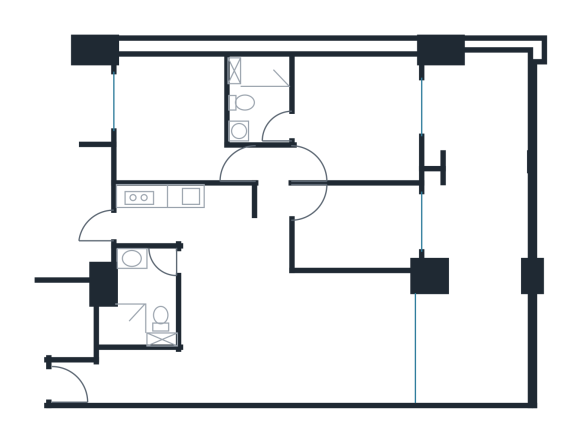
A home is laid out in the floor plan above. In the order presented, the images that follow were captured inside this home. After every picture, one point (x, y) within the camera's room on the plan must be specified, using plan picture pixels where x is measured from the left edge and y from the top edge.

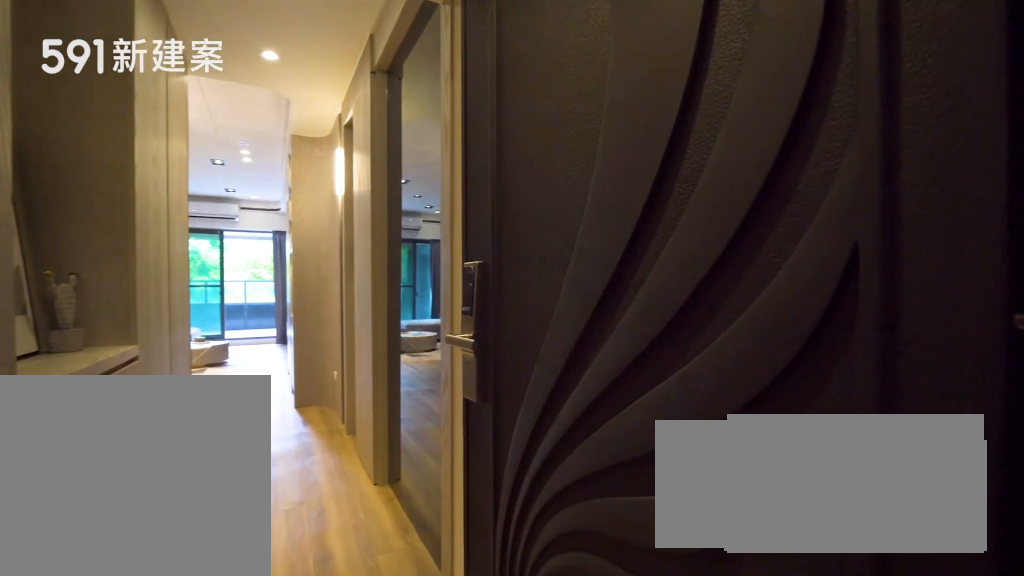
(124, 379)
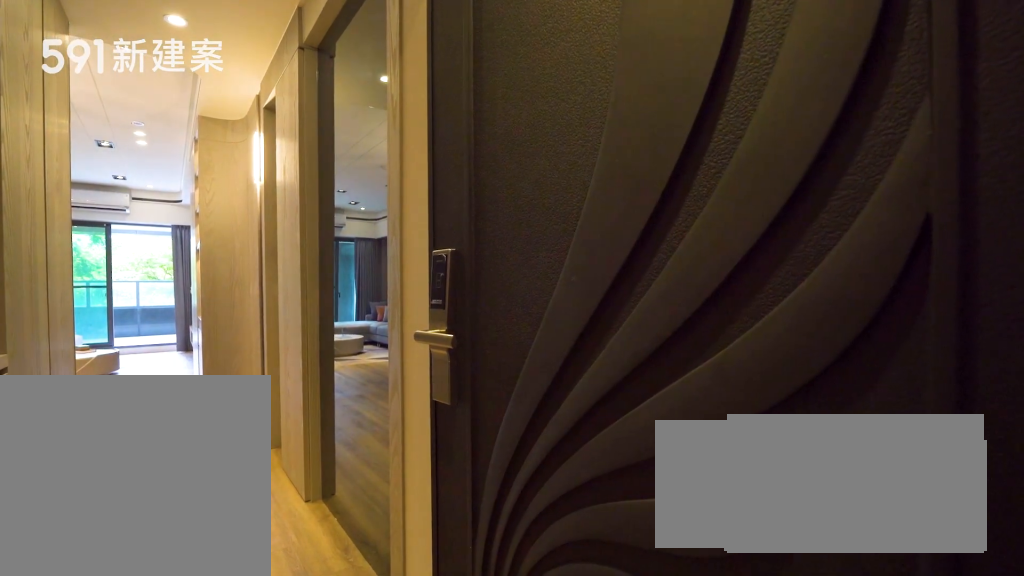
(124, 379)
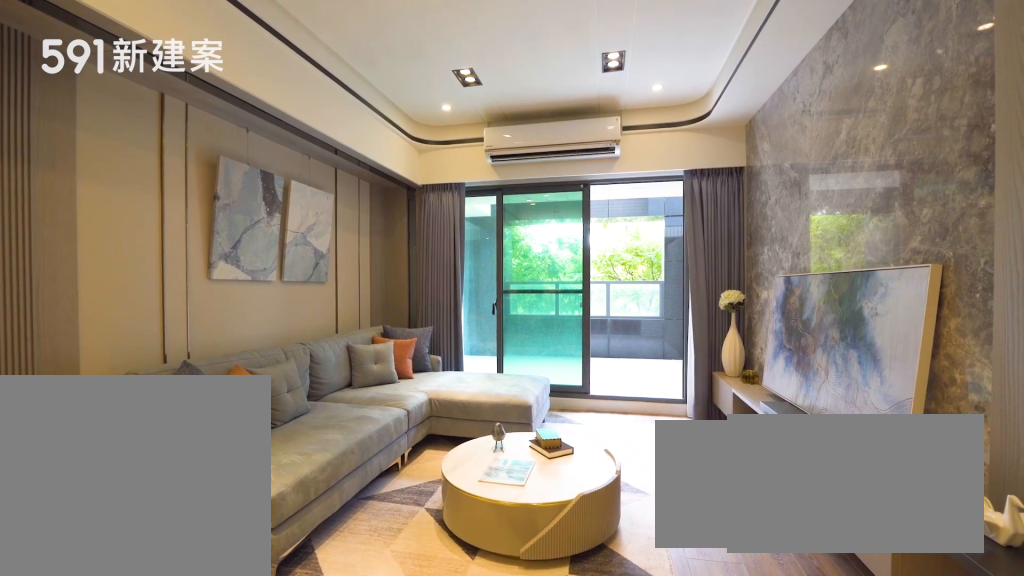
(339, 336)
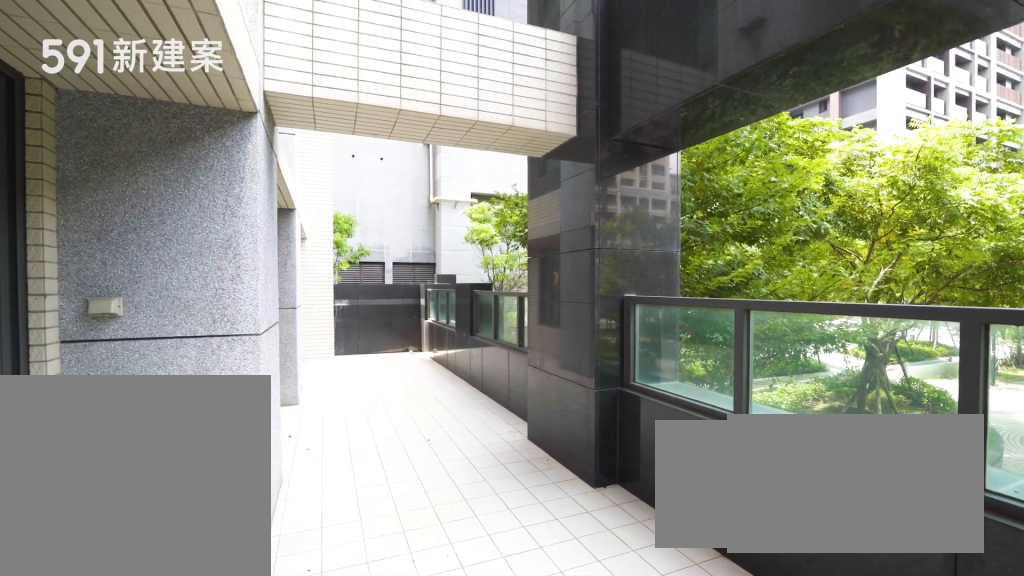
(475, 227)
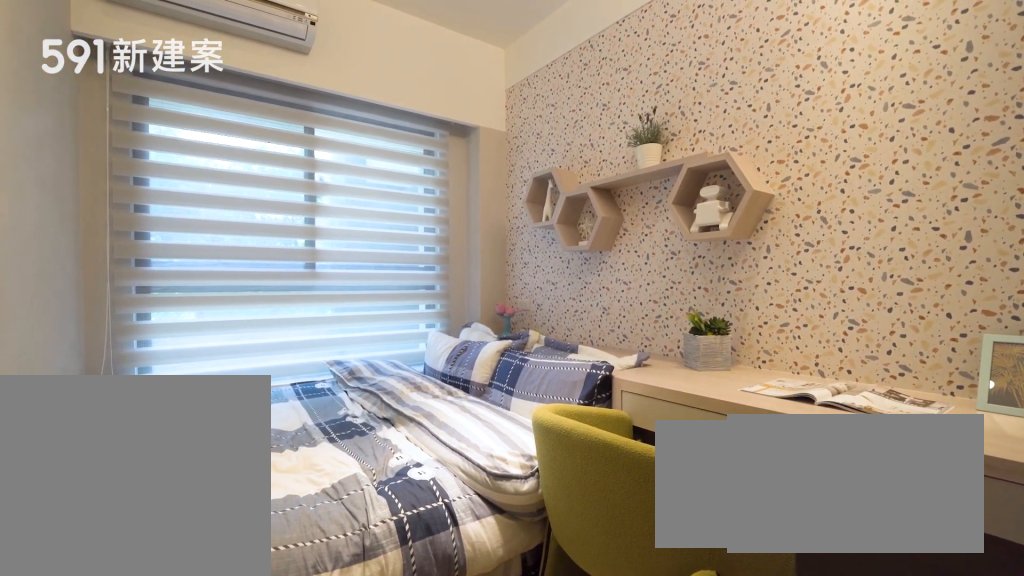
(356, 228)
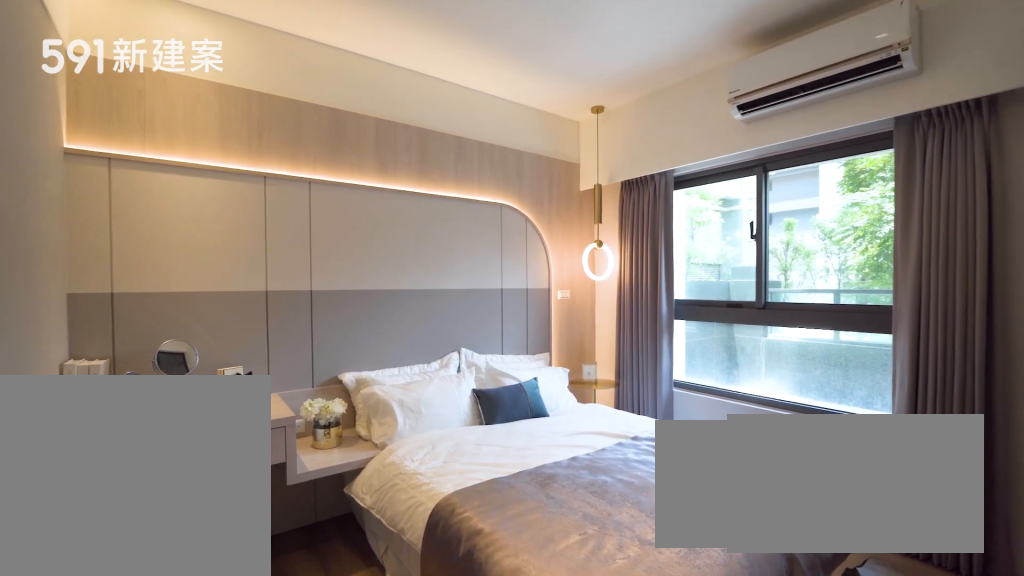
(356, 118)
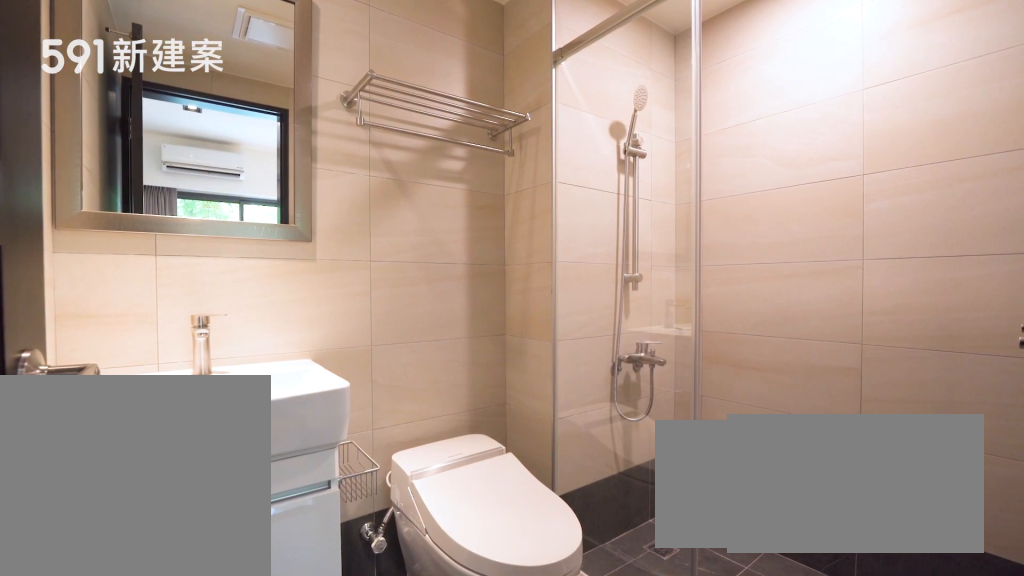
(261, 98)
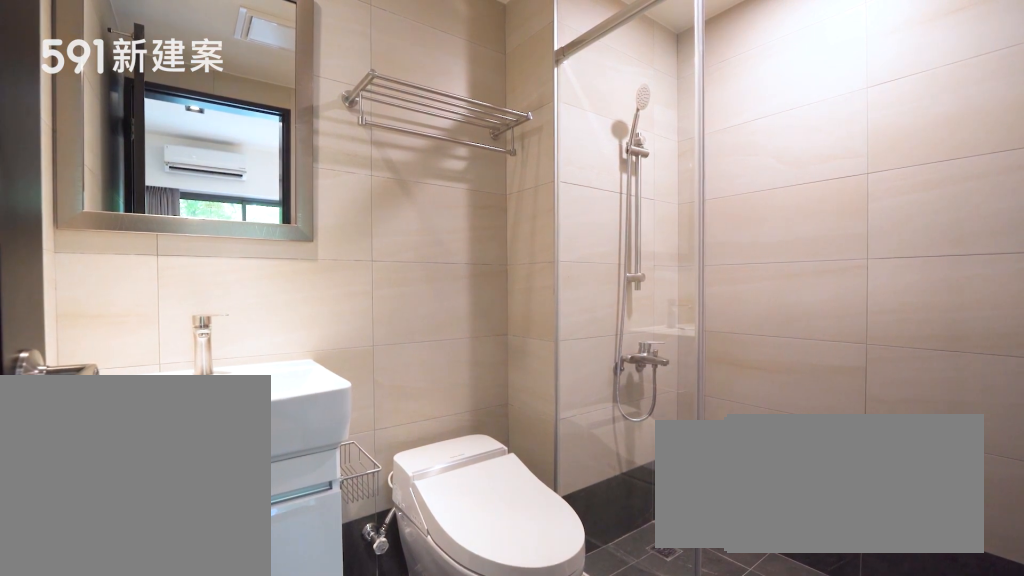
(261, 98)
